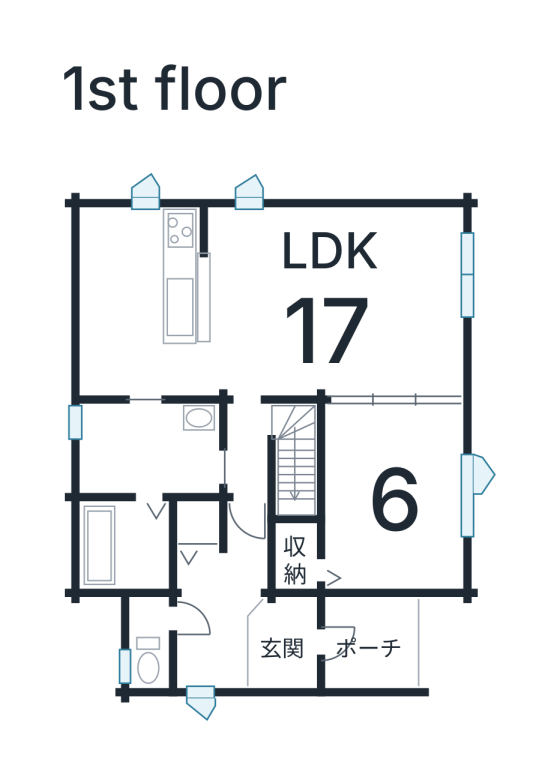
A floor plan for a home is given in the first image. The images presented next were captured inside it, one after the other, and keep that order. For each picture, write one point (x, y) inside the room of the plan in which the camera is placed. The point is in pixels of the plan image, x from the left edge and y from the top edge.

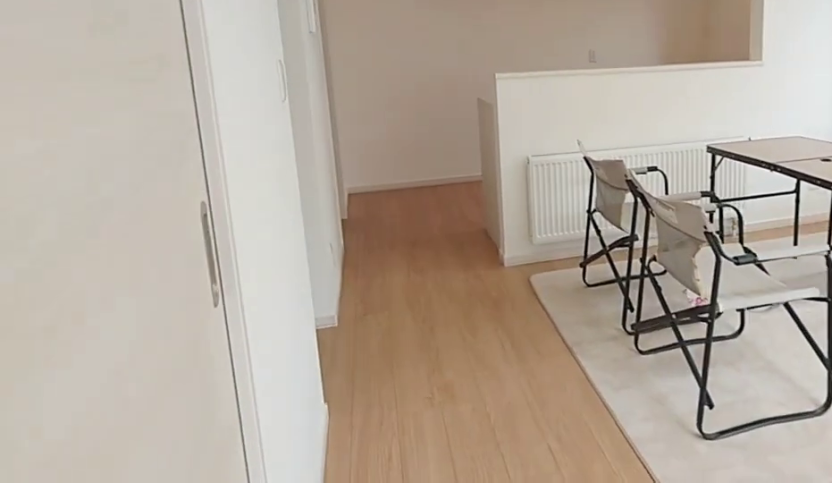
(336, 313)
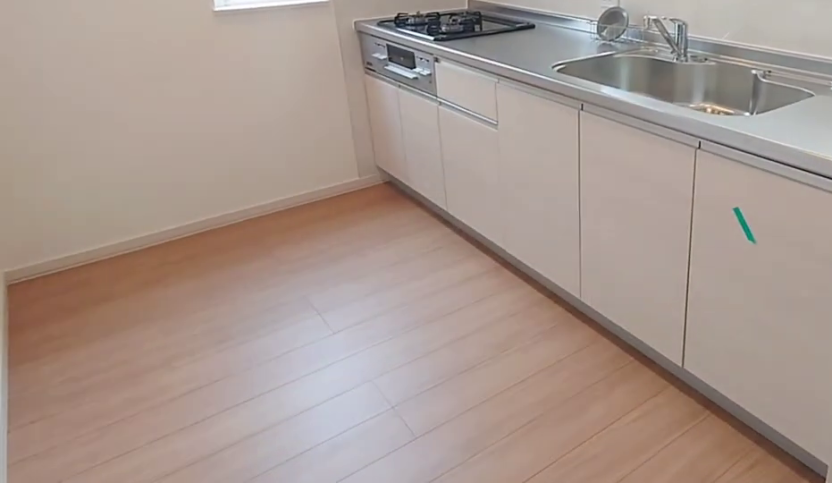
(126, 306)
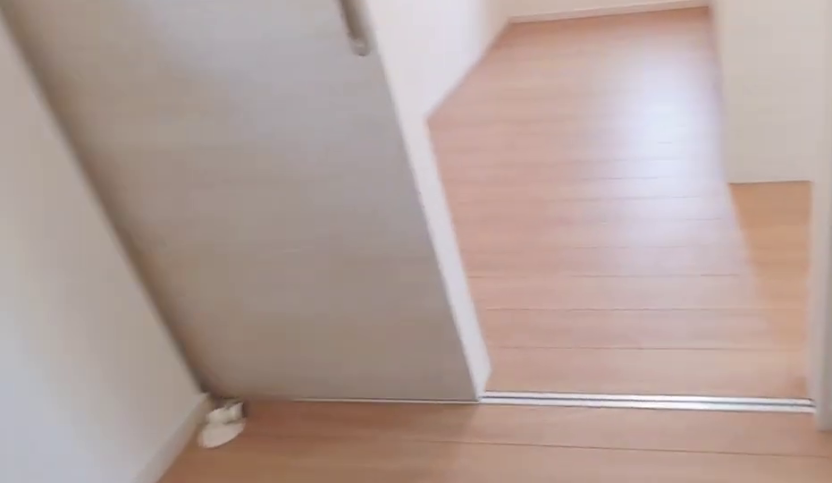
(144, 446)
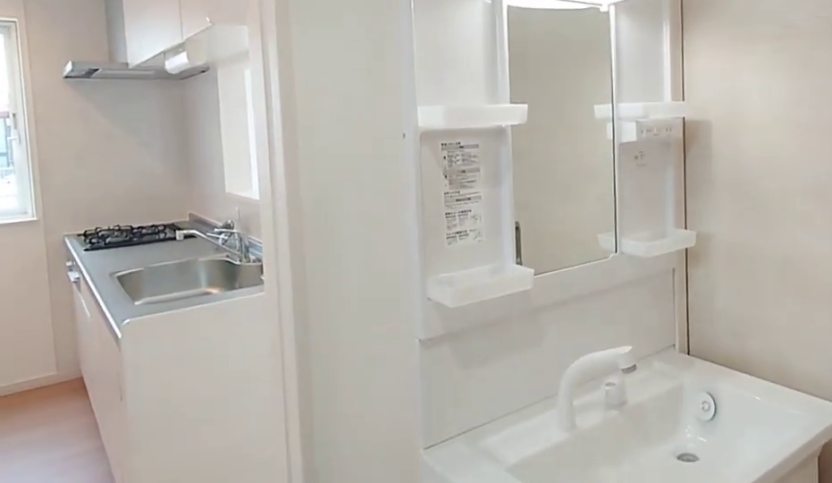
(144, 446)
